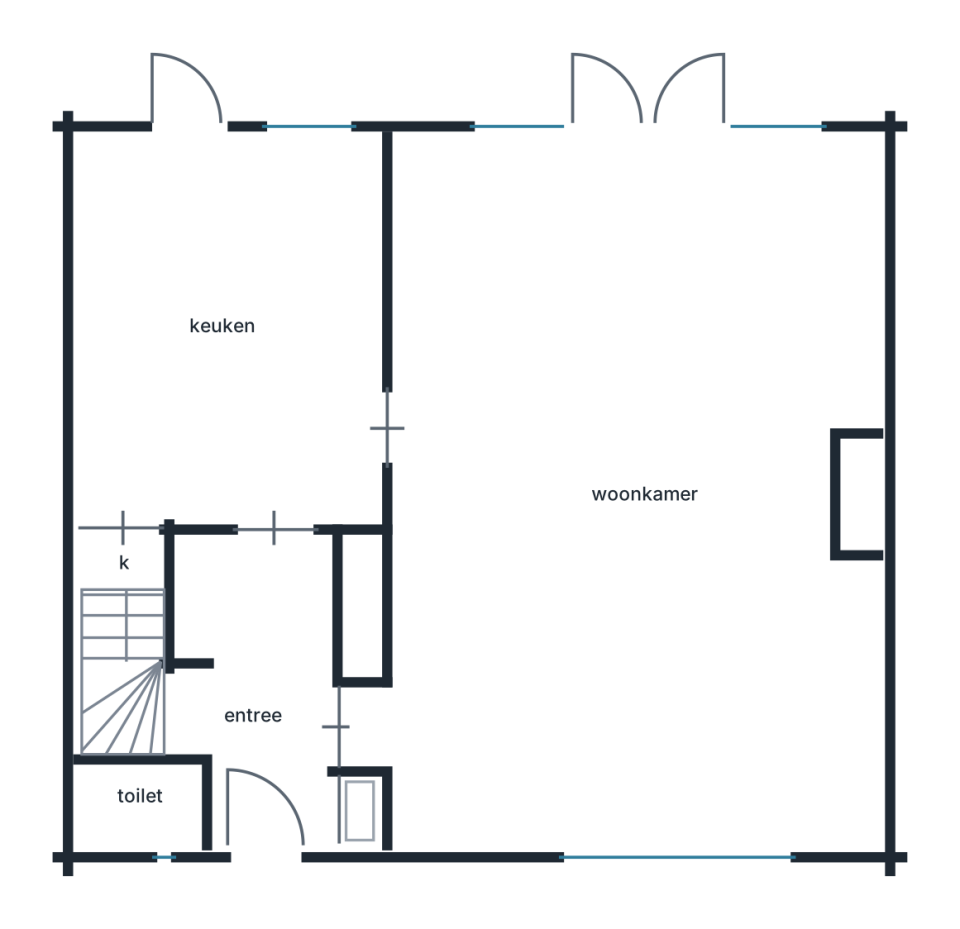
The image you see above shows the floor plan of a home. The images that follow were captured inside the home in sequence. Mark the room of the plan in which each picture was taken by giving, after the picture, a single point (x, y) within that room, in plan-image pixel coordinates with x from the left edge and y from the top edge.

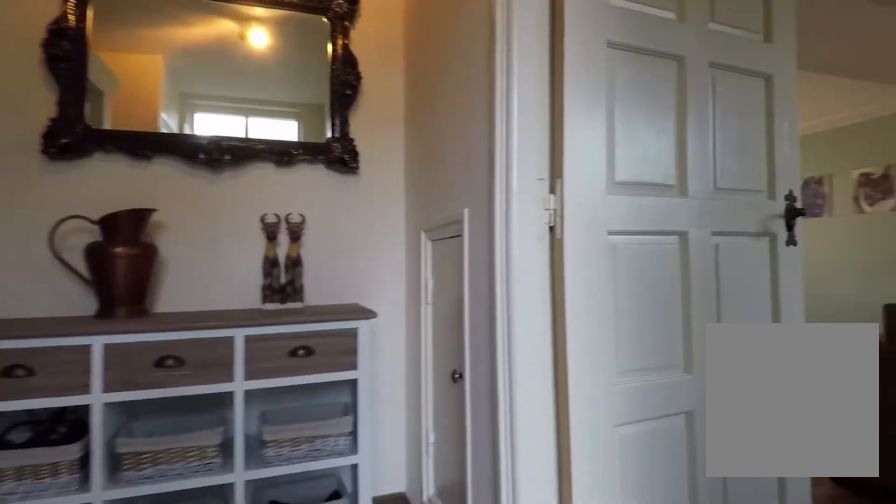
(258, 688)
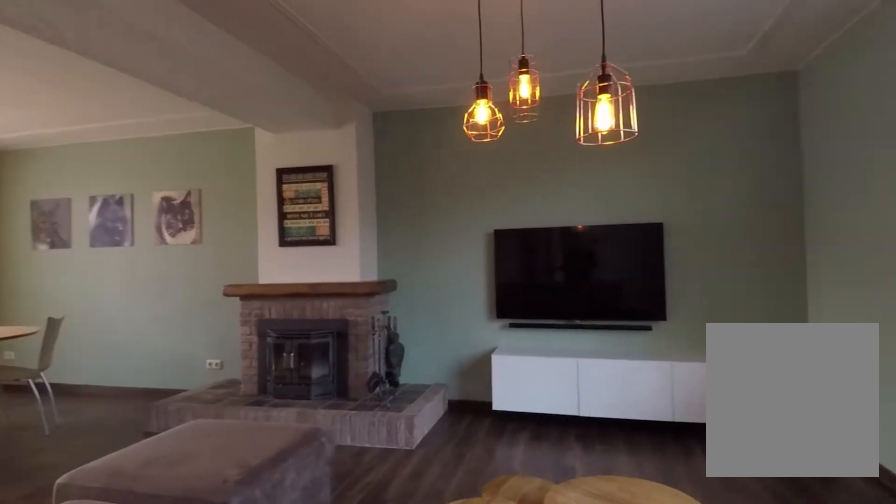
(638, 226)
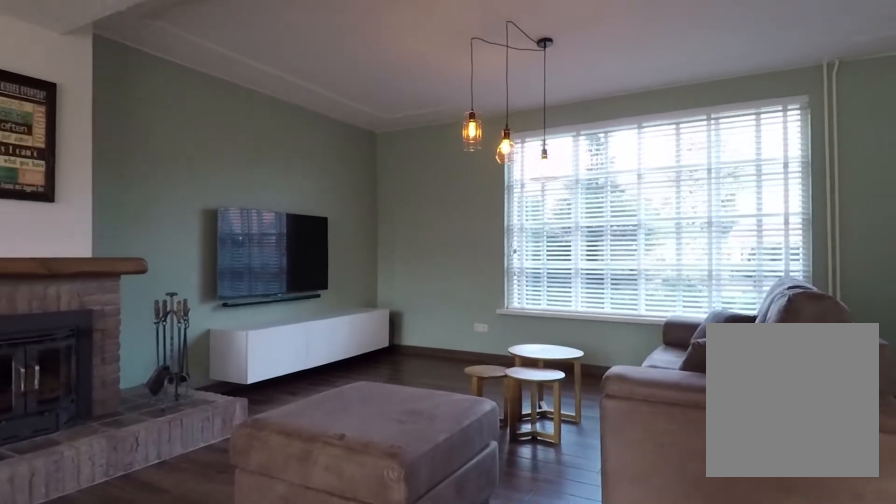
(638, 226)
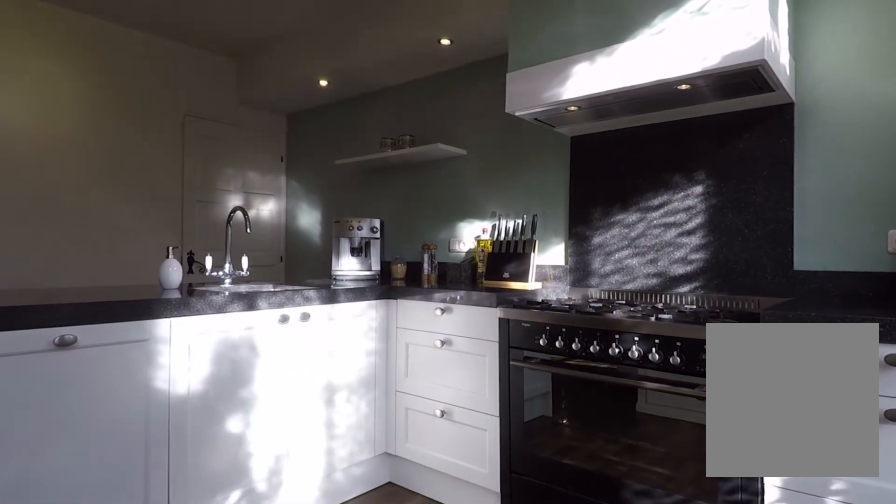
(232, 284)
